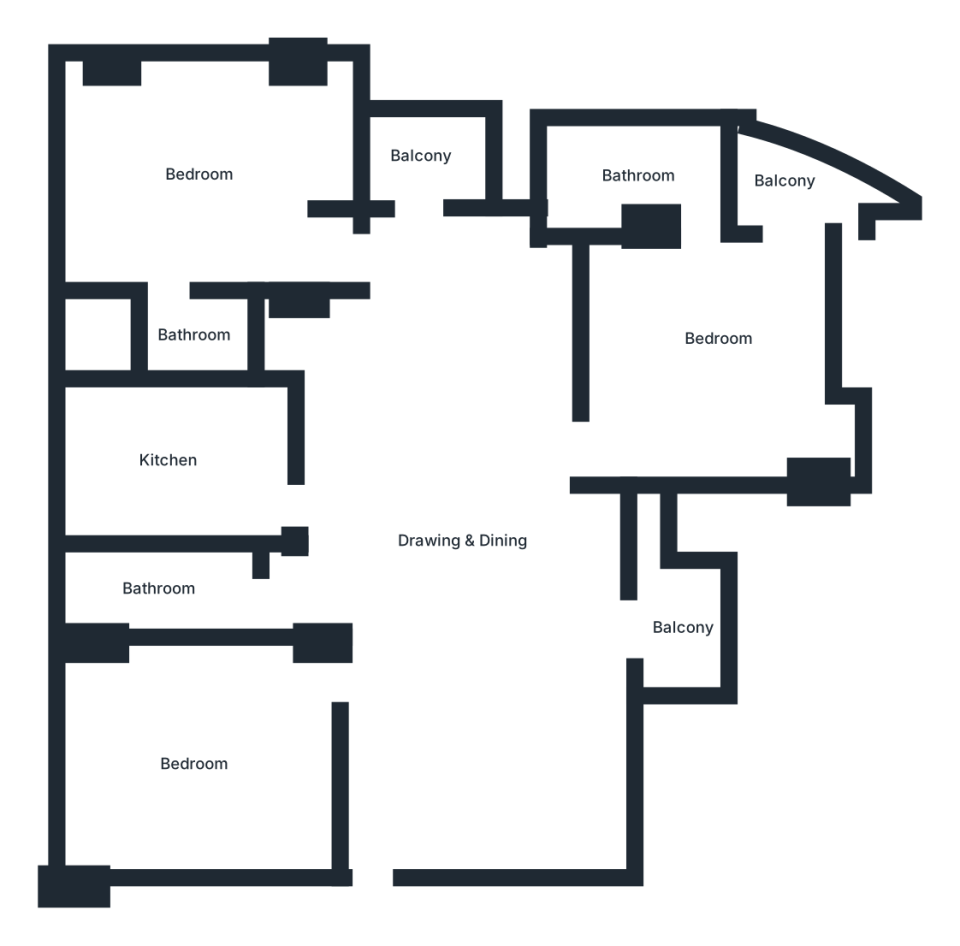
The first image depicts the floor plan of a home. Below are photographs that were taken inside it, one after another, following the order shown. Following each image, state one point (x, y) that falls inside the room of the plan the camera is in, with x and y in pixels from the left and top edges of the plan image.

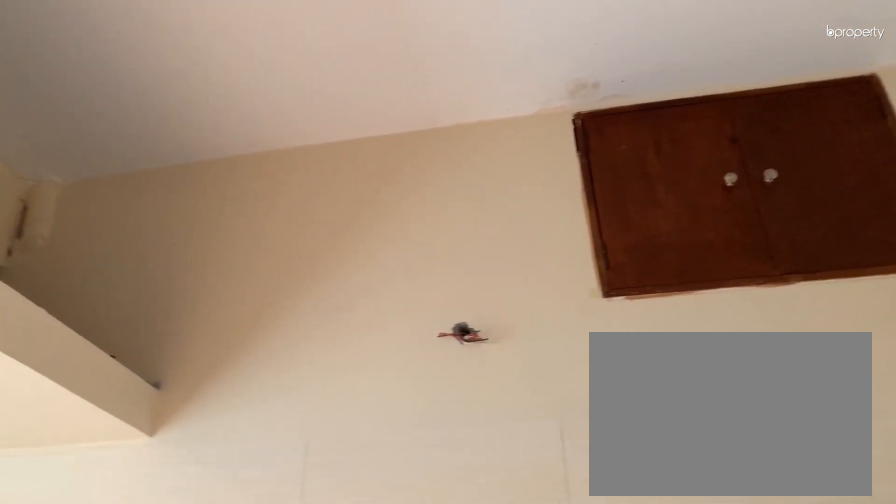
(176, 464)
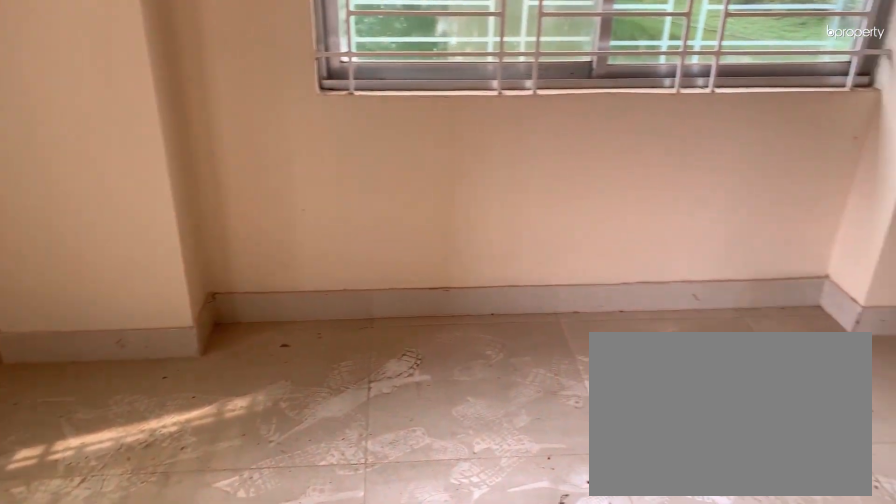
(204, 185)
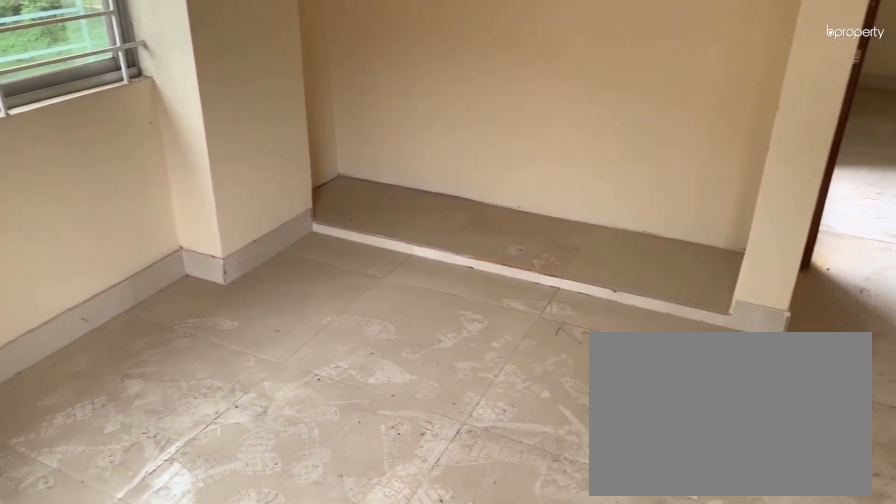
(204, 185)
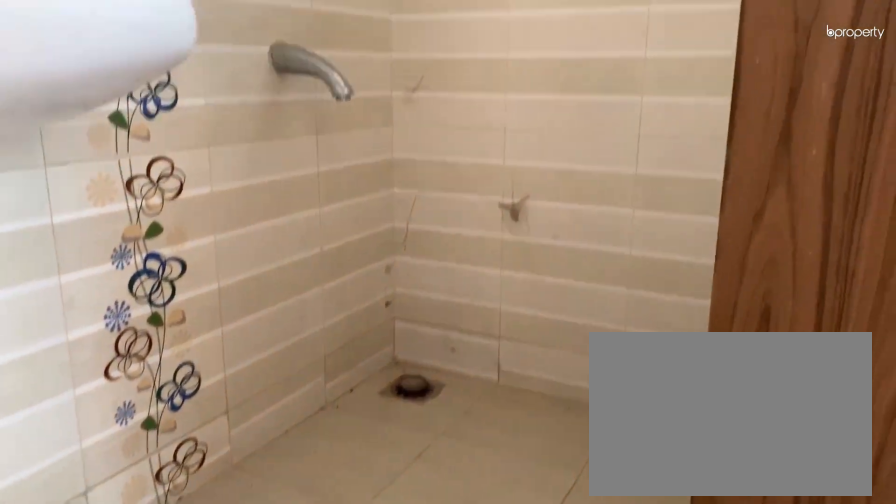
(170, 336)
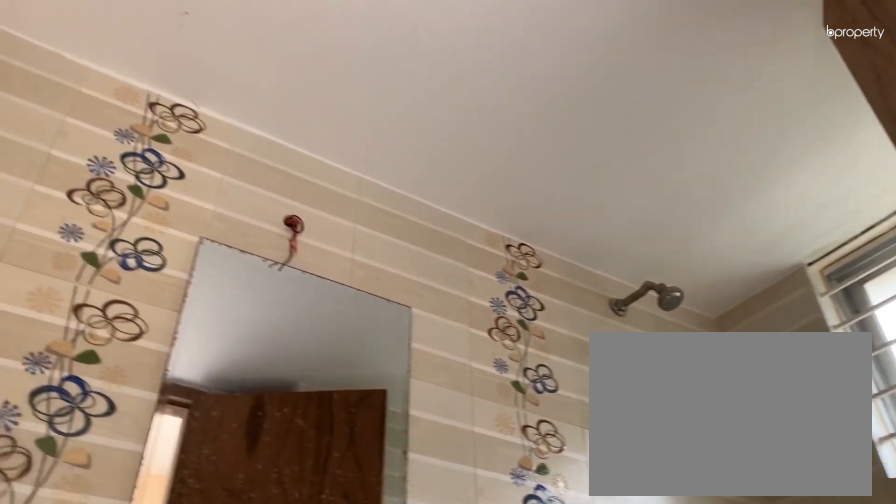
(170, 336)
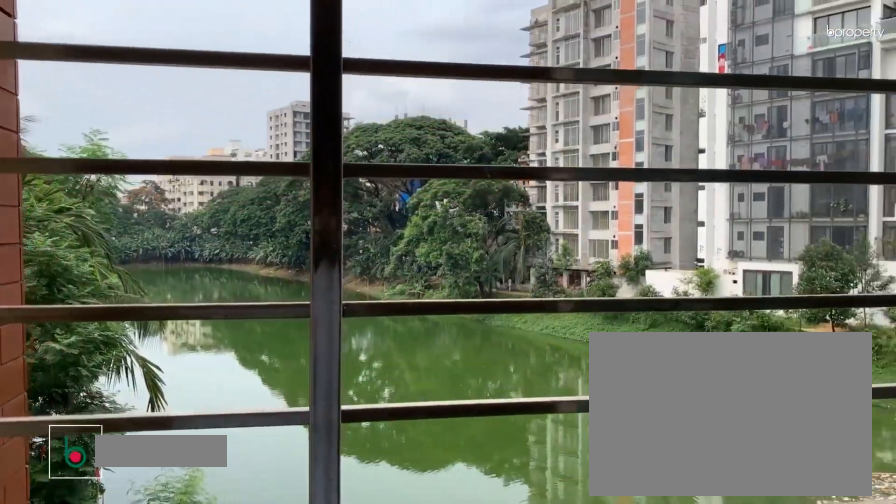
(433, 150)
